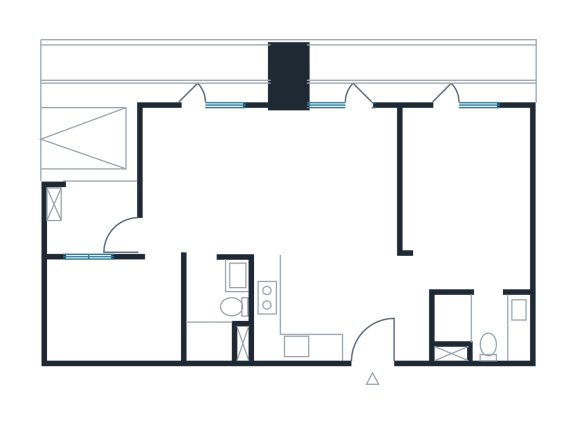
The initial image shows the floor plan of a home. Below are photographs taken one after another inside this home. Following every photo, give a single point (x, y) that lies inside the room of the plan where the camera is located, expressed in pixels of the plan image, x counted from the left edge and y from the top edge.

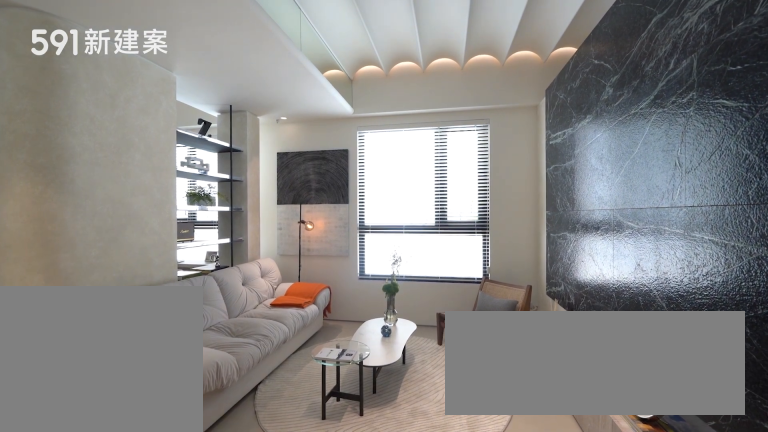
(328, 175)
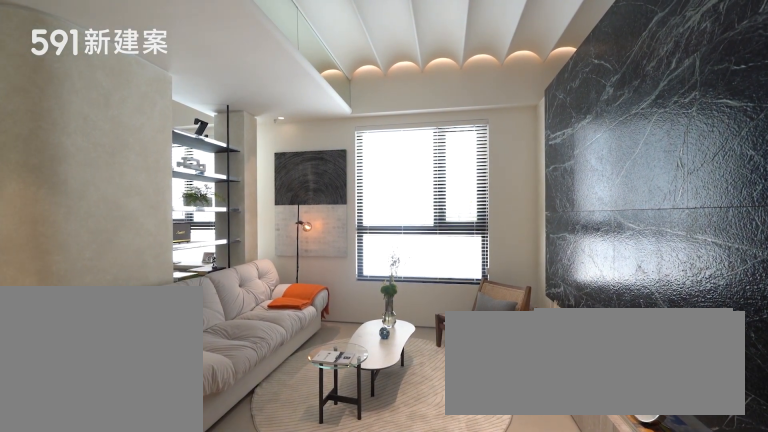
(328, 175)
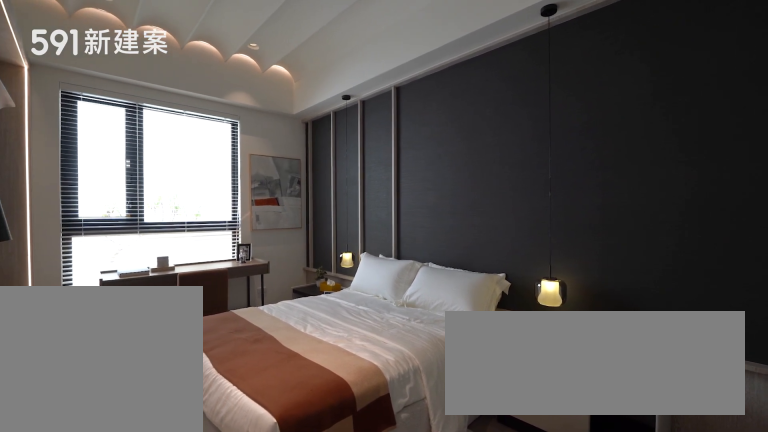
(468, 196)
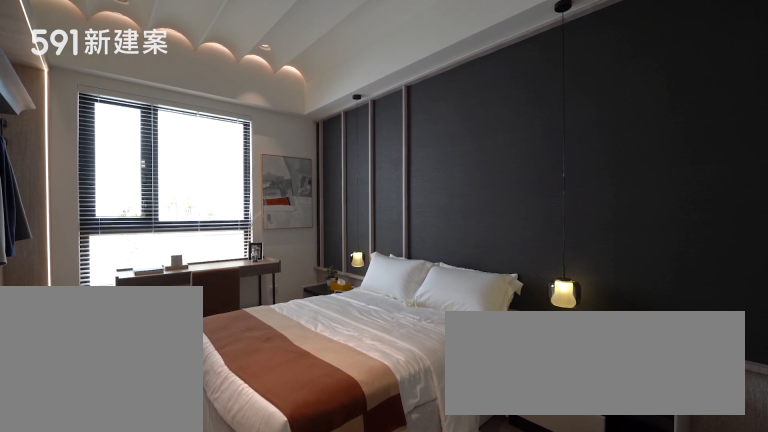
(468, 196)
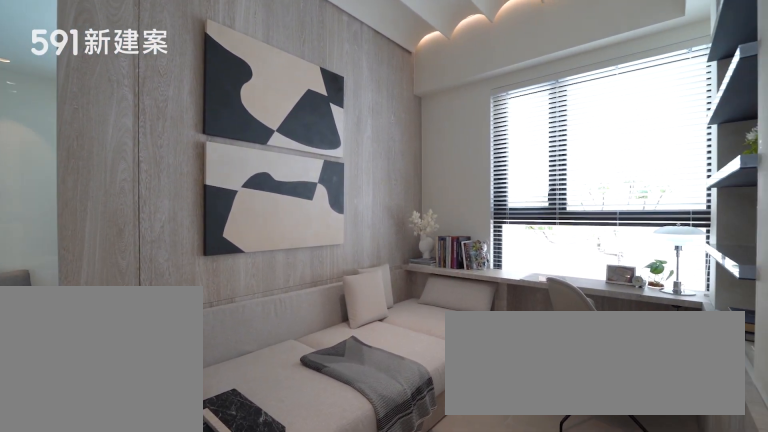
(199, 167)
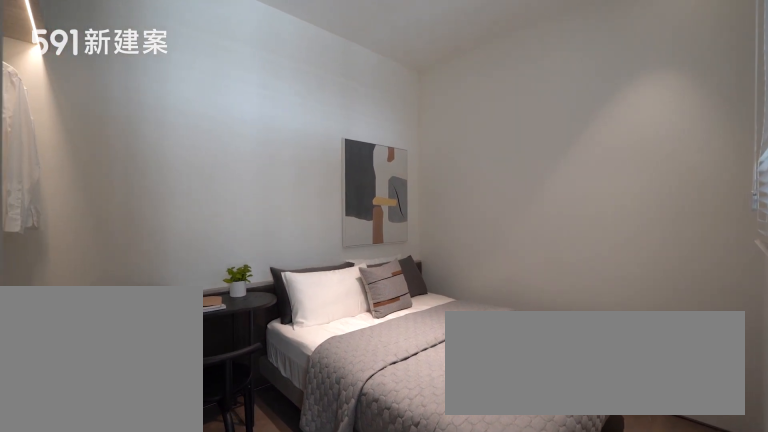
(112, 312)
